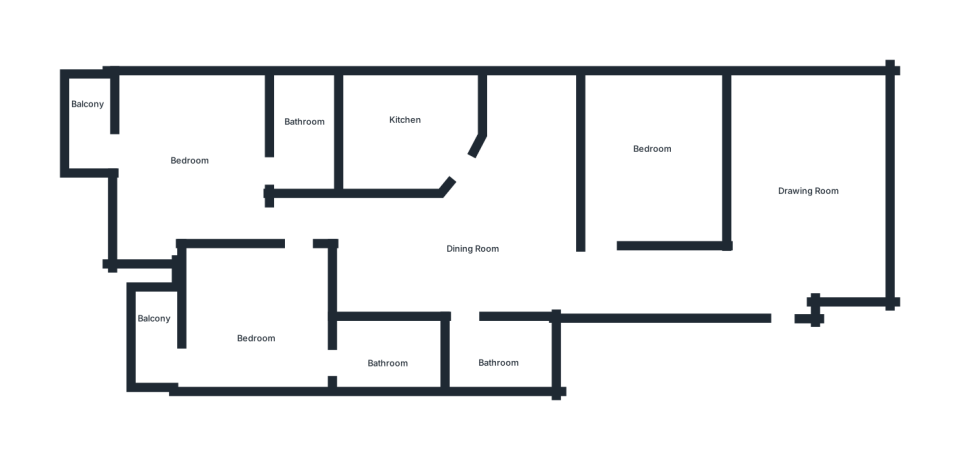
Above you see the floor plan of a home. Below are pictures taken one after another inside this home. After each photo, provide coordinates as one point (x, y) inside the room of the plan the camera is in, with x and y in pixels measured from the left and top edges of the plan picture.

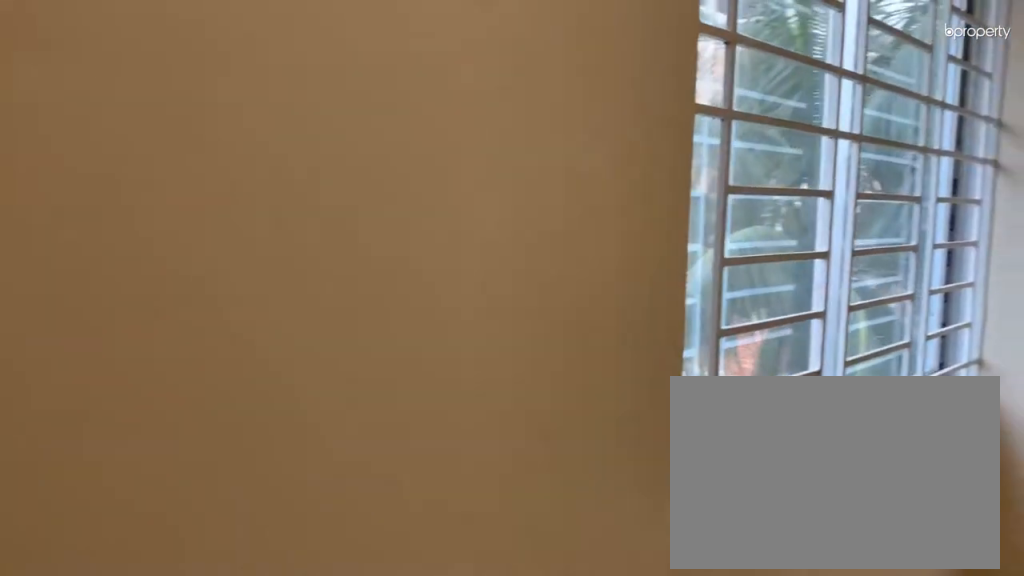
(648, 170)
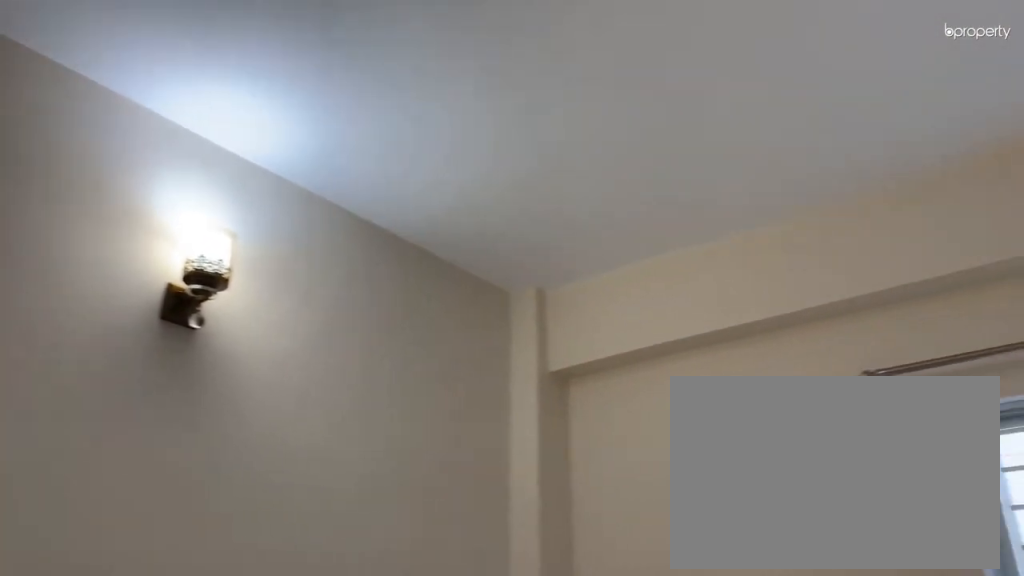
(648, 170)
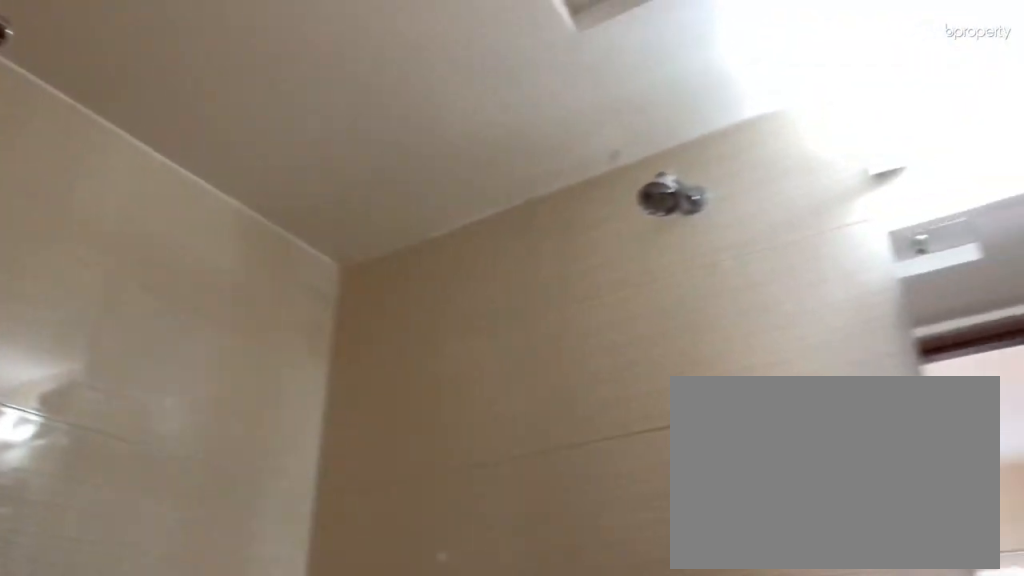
(499, 356)
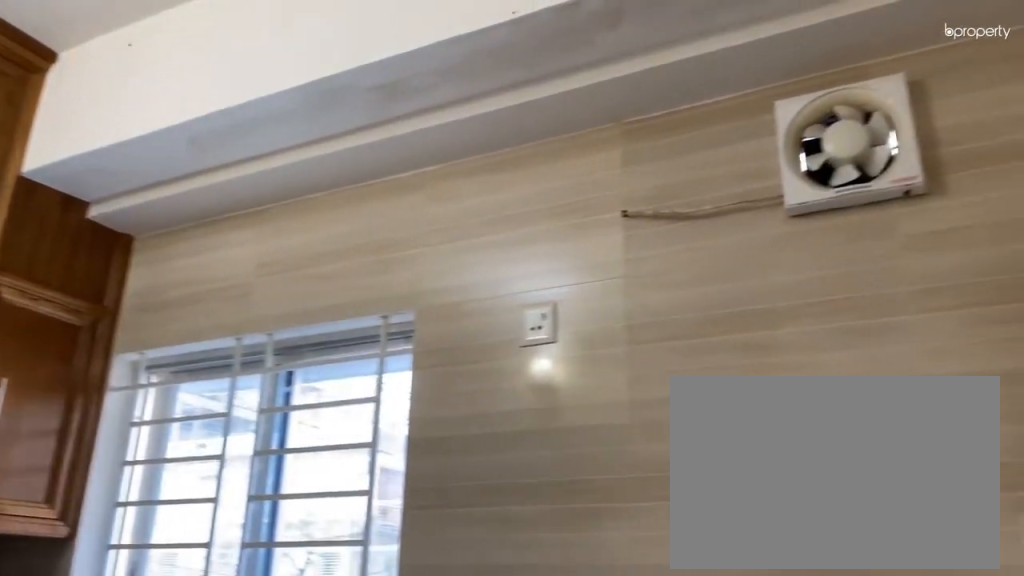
(412, 133)
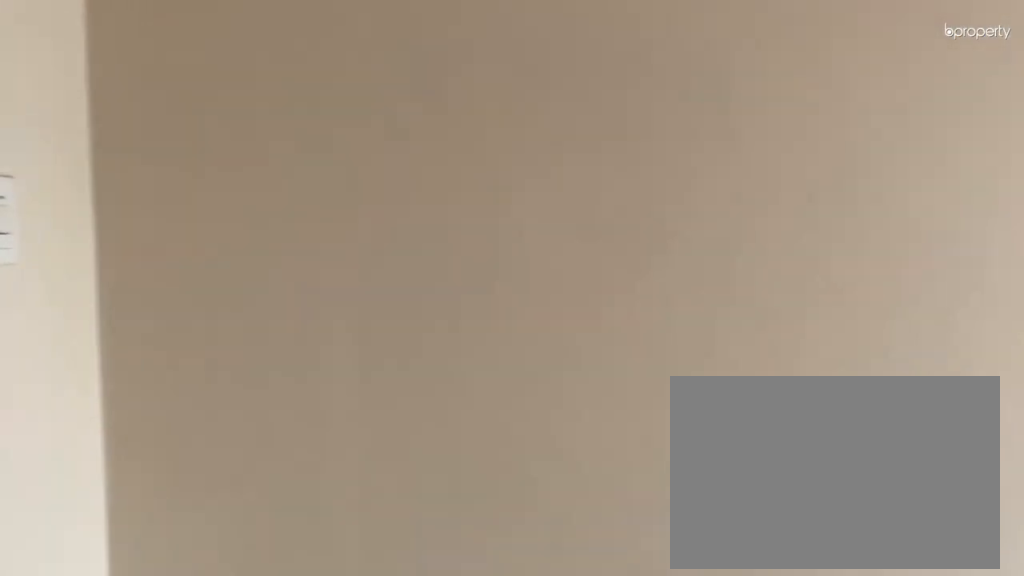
(262, 321)
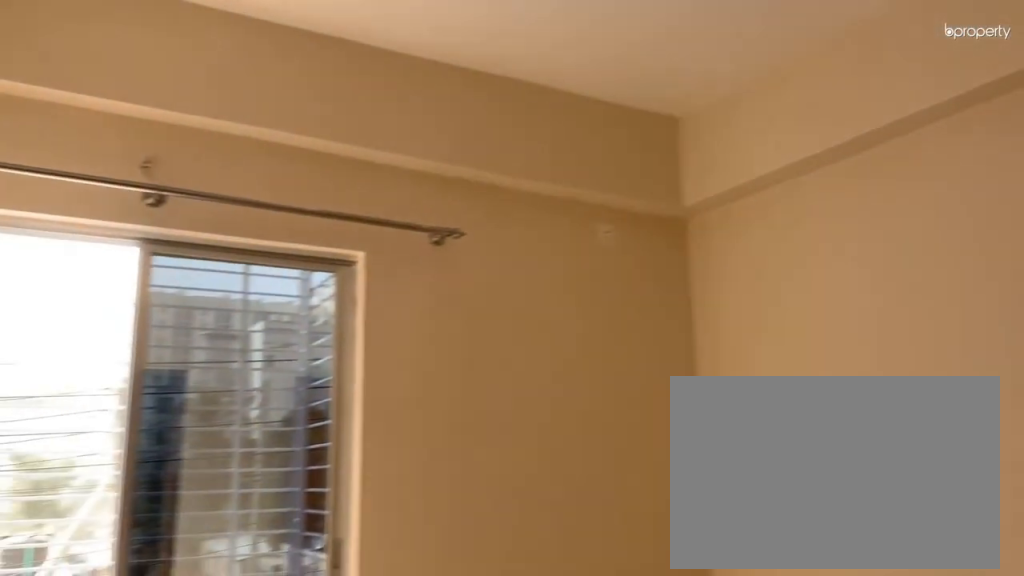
(275, 336)
